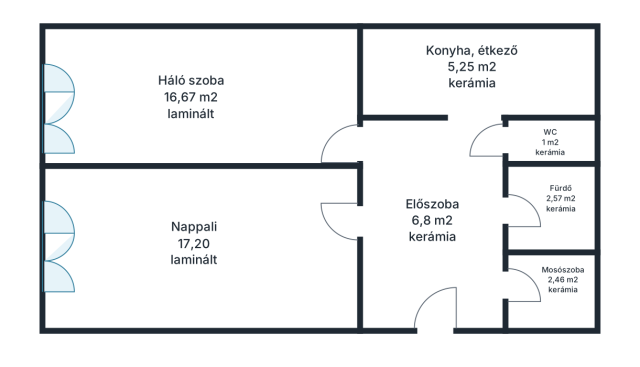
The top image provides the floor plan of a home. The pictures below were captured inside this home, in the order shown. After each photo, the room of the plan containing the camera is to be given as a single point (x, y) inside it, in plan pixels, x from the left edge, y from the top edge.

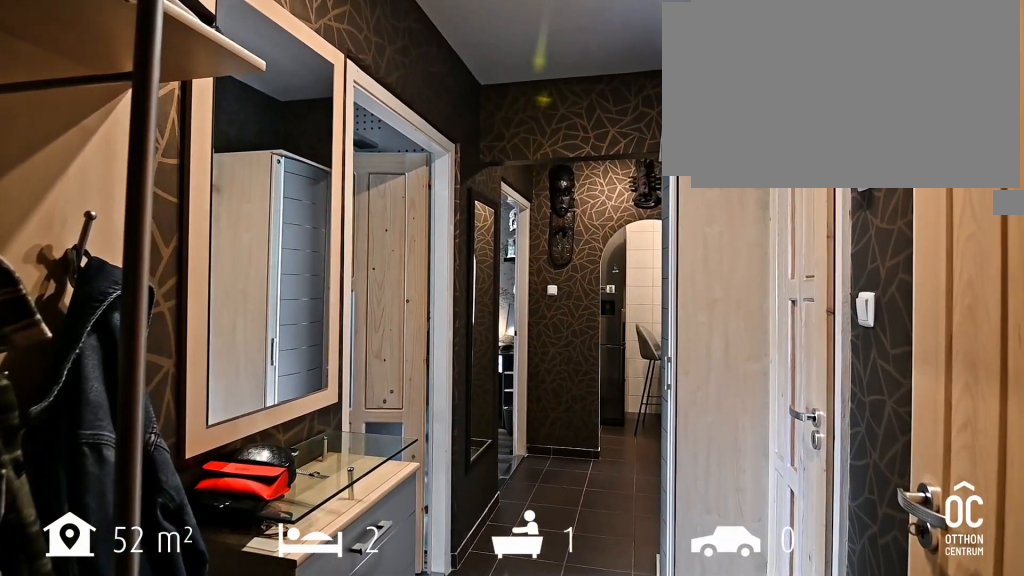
(432, 226)
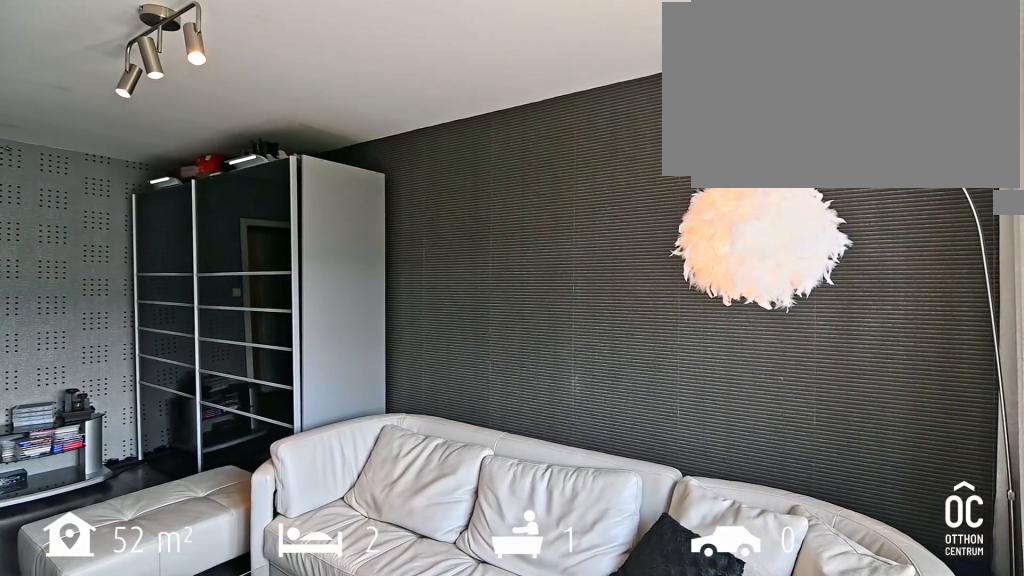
(192, 250)
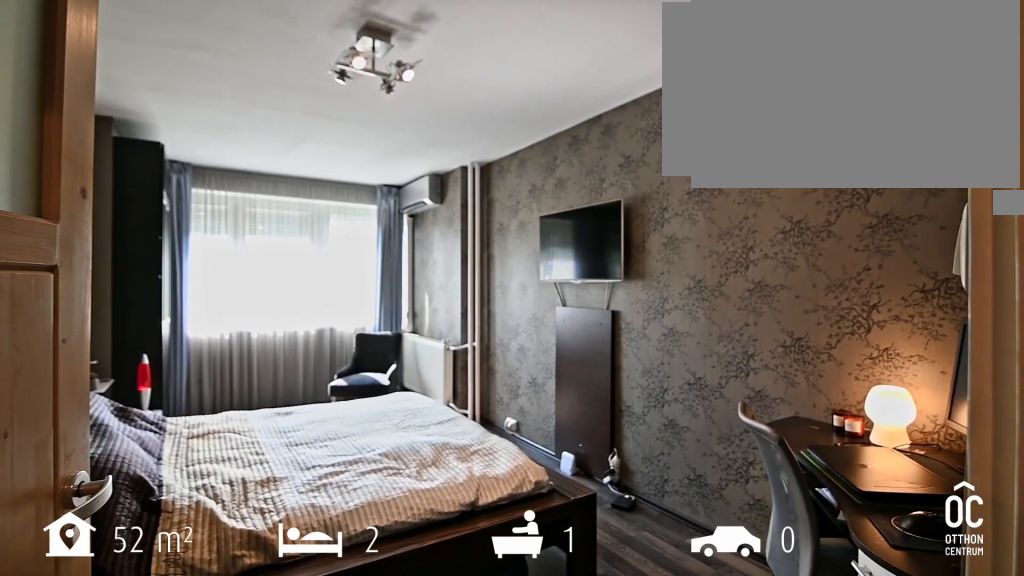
(192, 97)
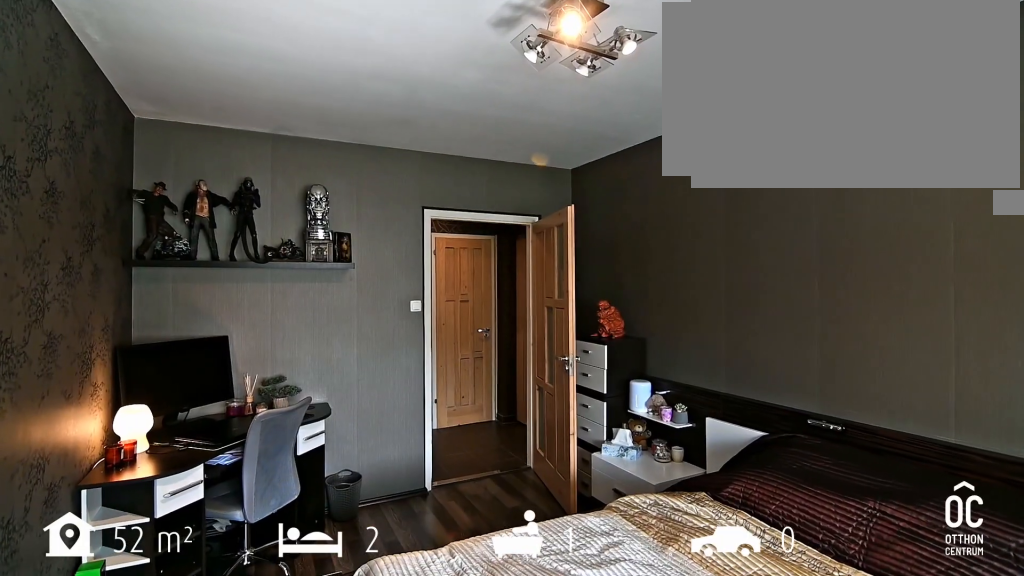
(192, 97)
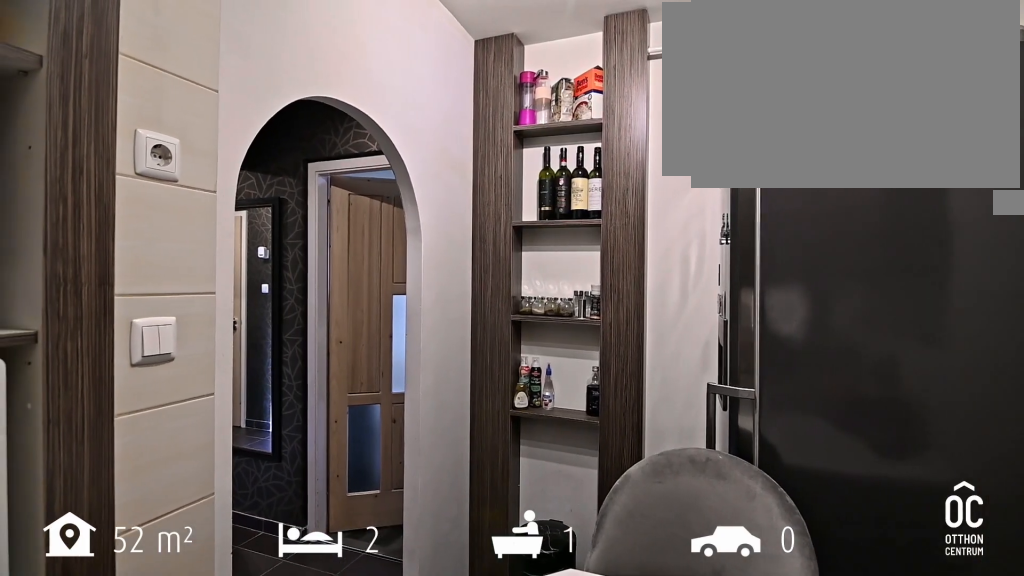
(470, 65)
